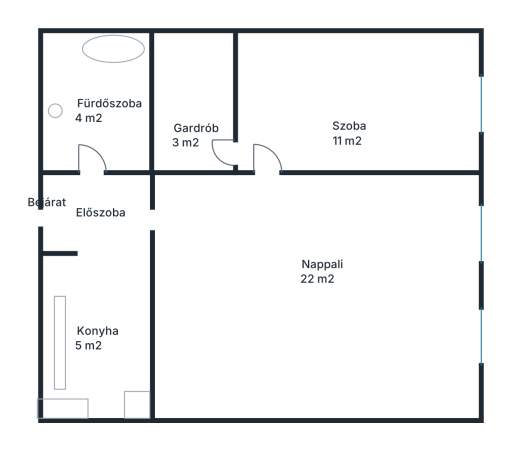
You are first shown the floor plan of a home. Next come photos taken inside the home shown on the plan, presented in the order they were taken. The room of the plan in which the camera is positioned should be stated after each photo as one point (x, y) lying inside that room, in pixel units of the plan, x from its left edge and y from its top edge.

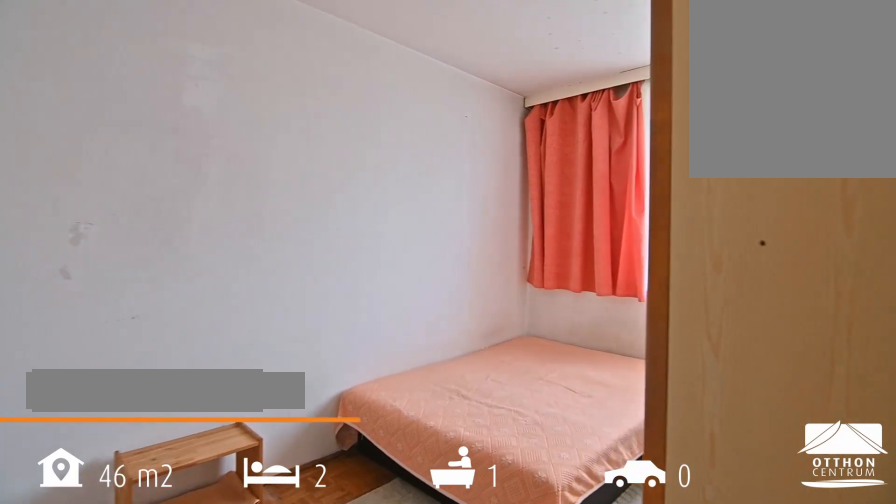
(280, 94)
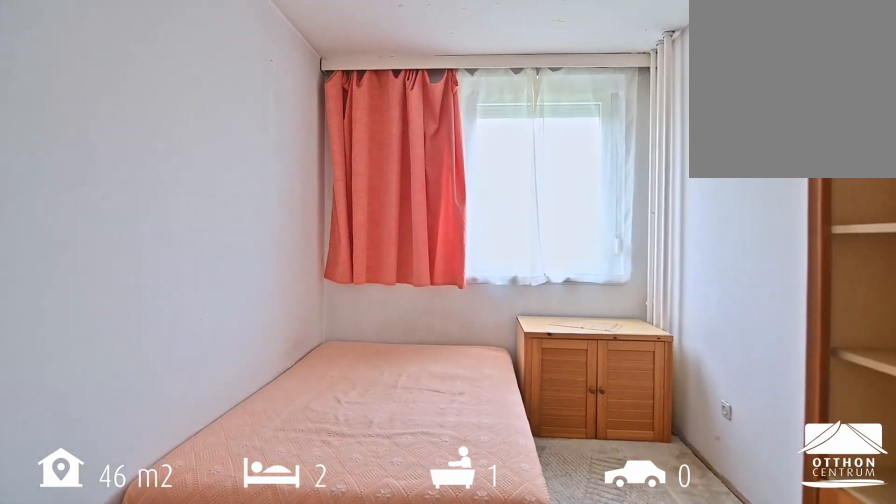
(280, 94)
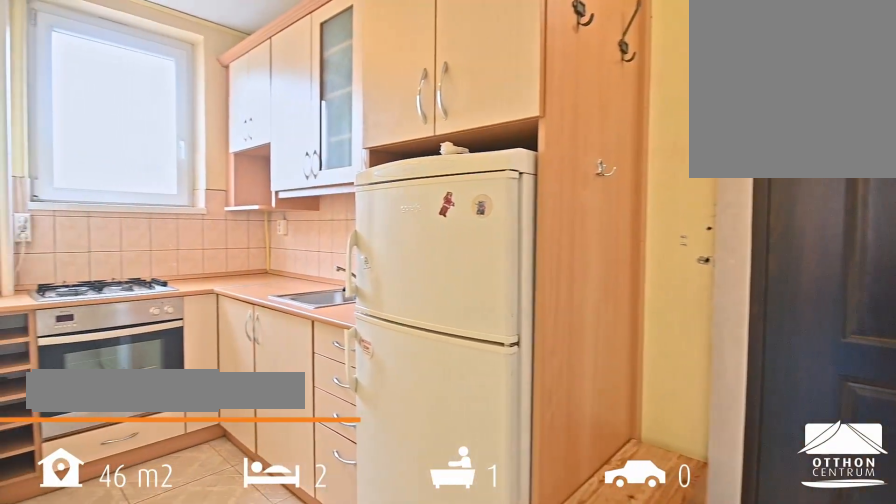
(96, 291)
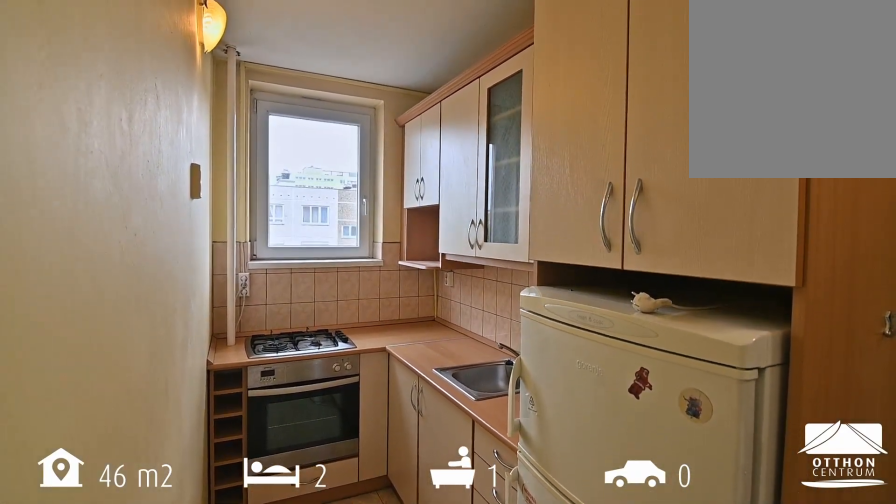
(96, 291)
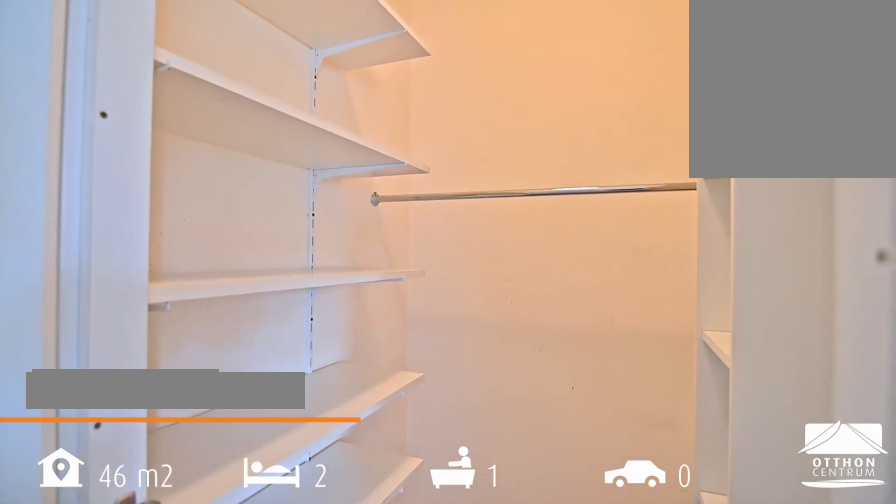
(190, 103)
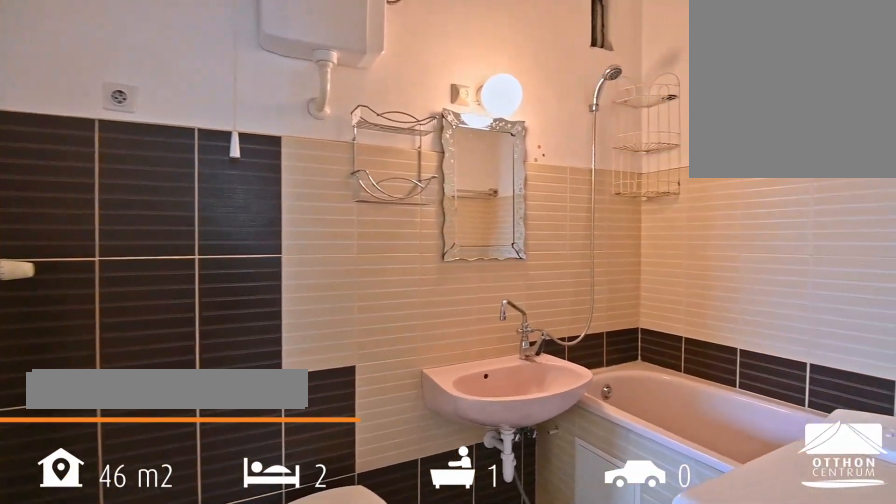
(98, 98)
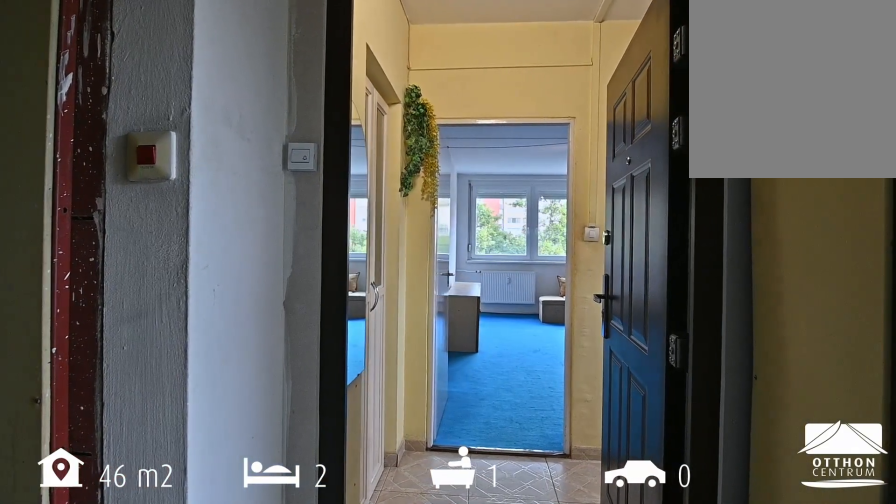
(96, 215)
